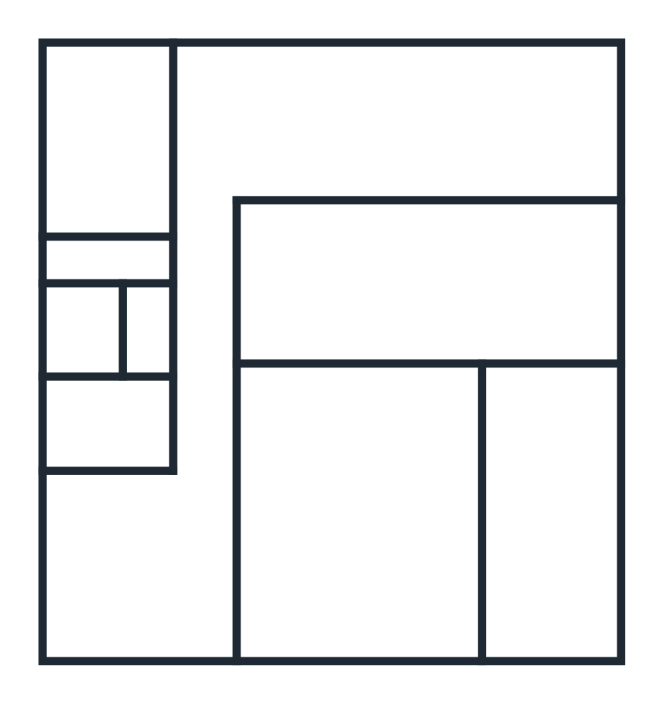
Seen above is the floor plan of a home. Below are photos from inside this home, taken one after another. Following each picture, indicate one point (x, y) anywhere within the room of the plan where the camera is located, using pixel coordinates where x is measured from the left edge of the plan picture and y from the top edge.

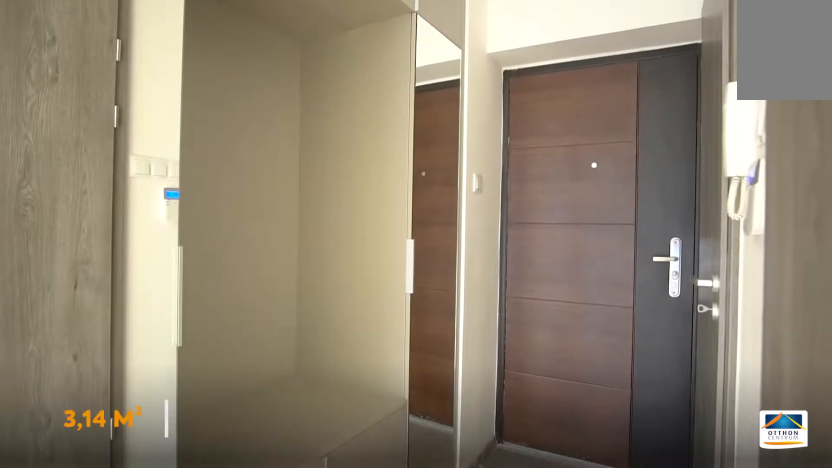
(118, 421)
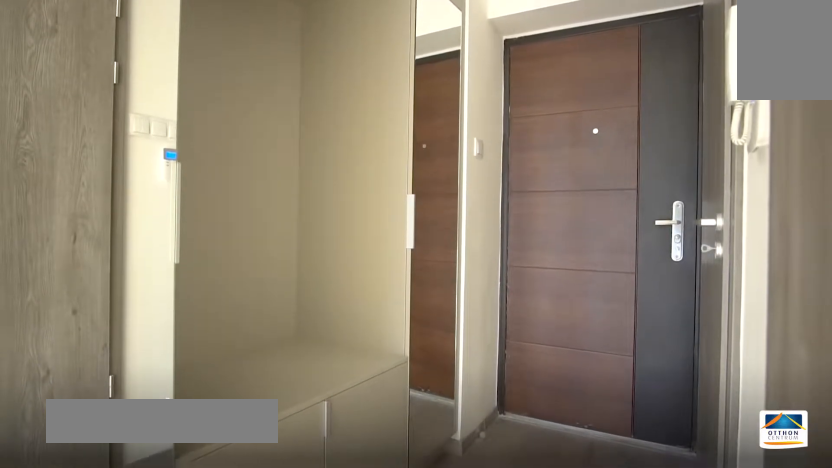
(115, 423)
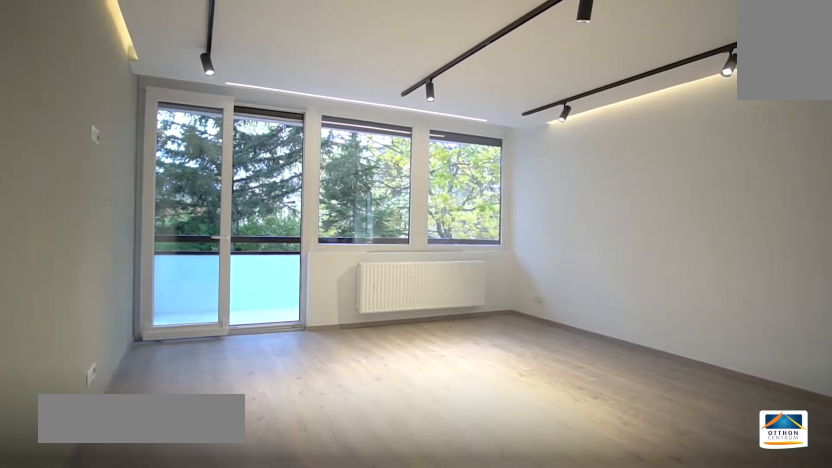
(365, 548)
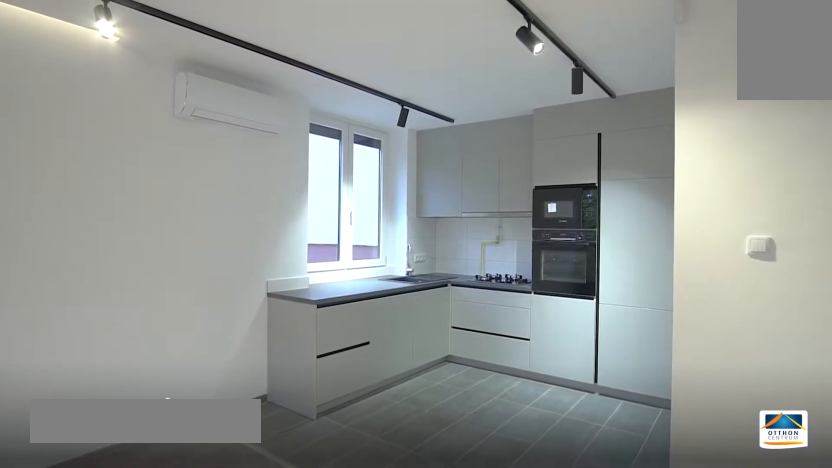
(261, 549)
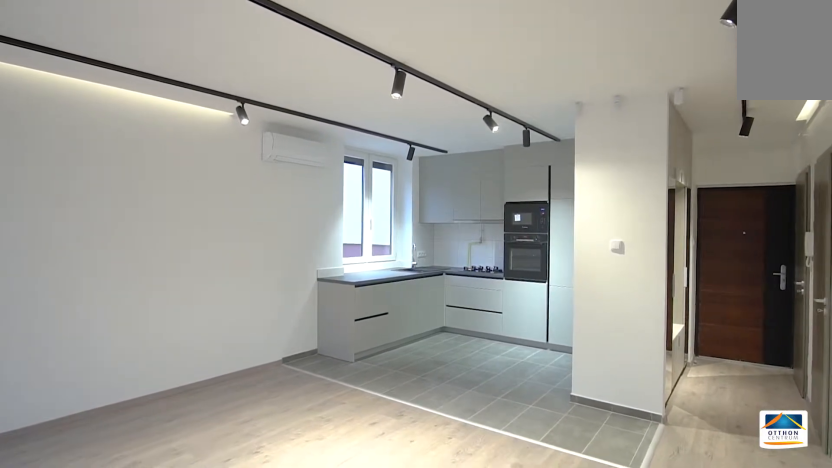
(262, 546)
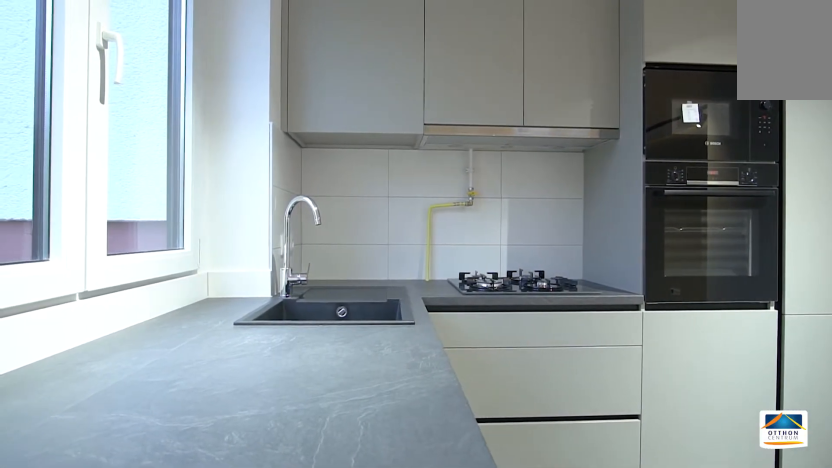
(155, 547)
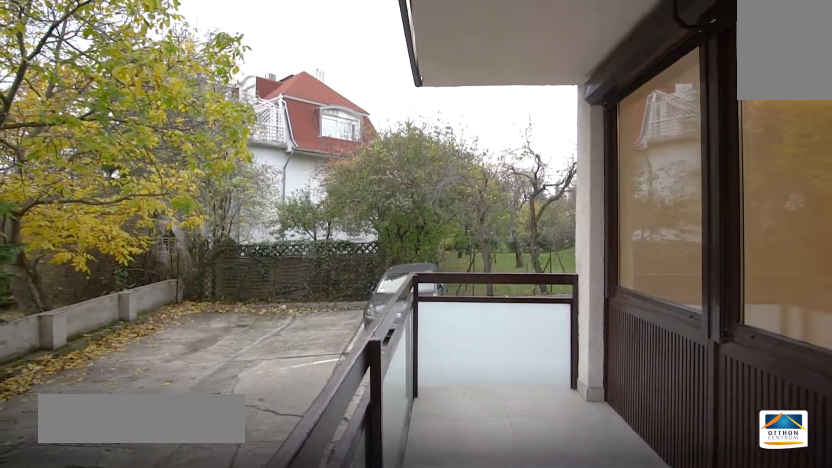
(548, 514)
